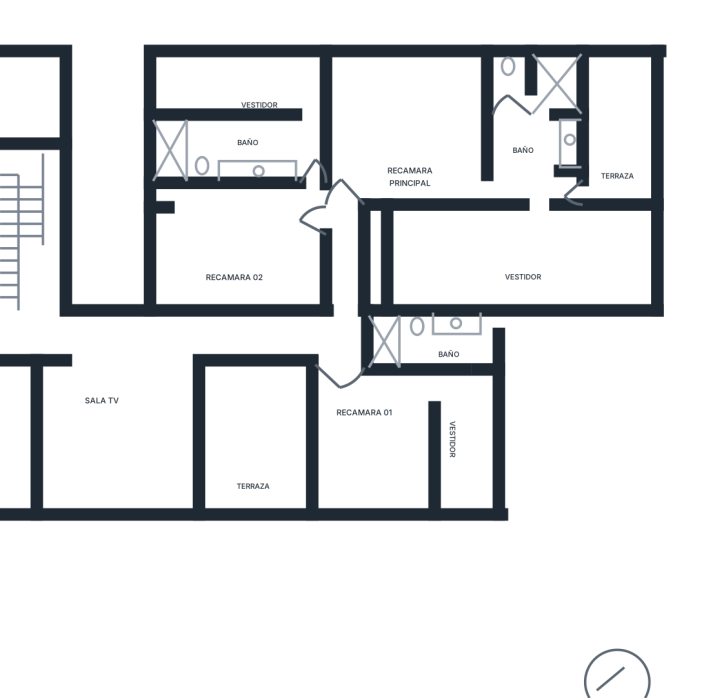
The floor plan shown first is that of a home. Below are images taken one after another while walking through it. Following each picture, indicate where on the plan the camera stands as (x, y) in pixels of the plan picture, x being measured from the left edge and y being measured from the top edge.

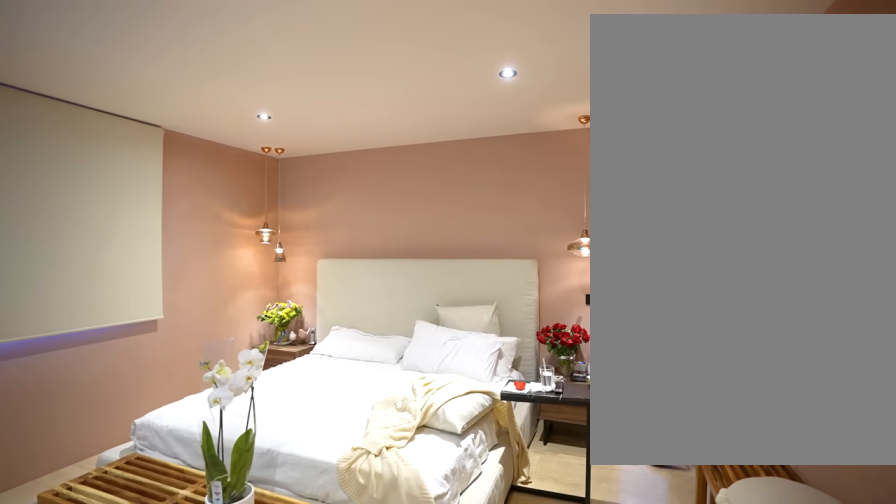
(357, 186)
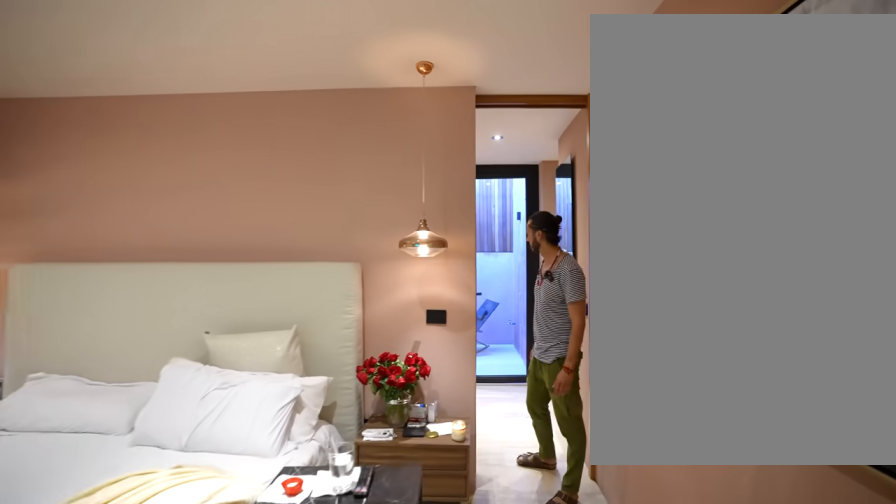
(364, 185)
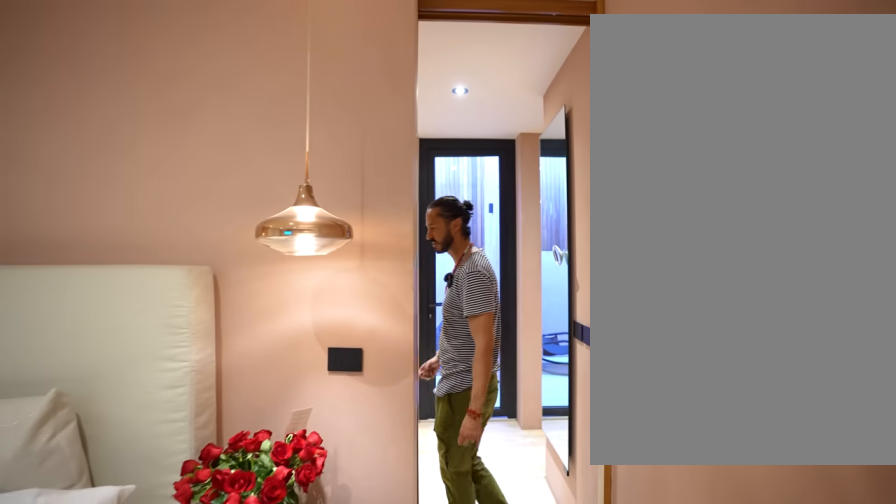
(379, 184)
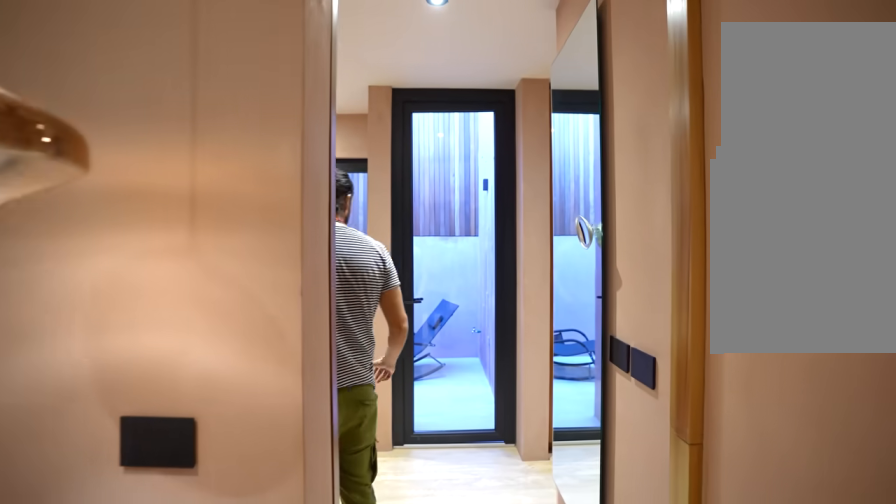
(406, 182)
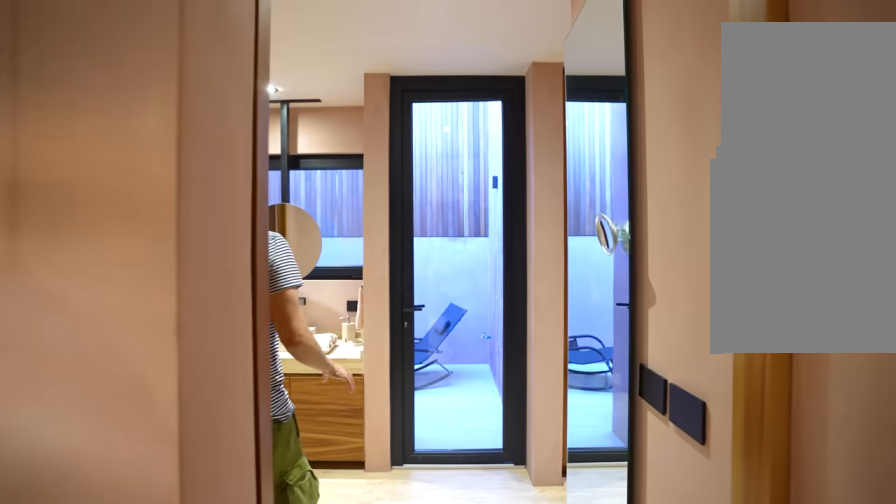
(411, 181)
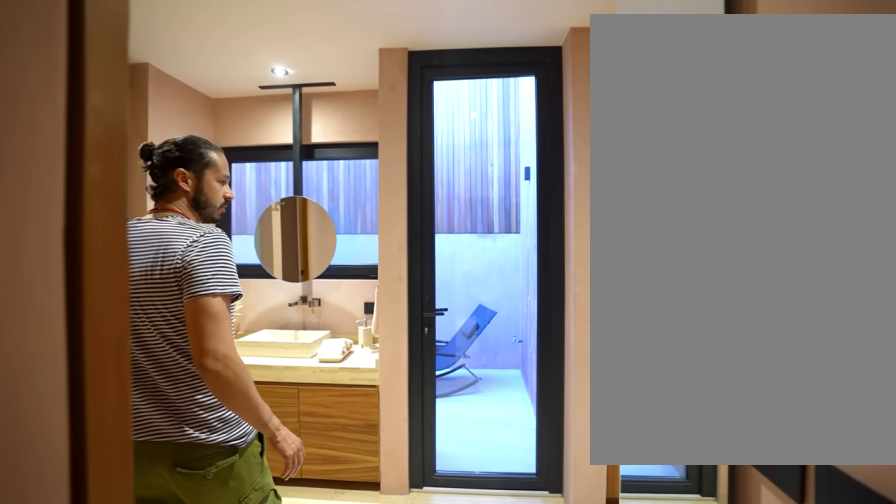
(417, 179)
